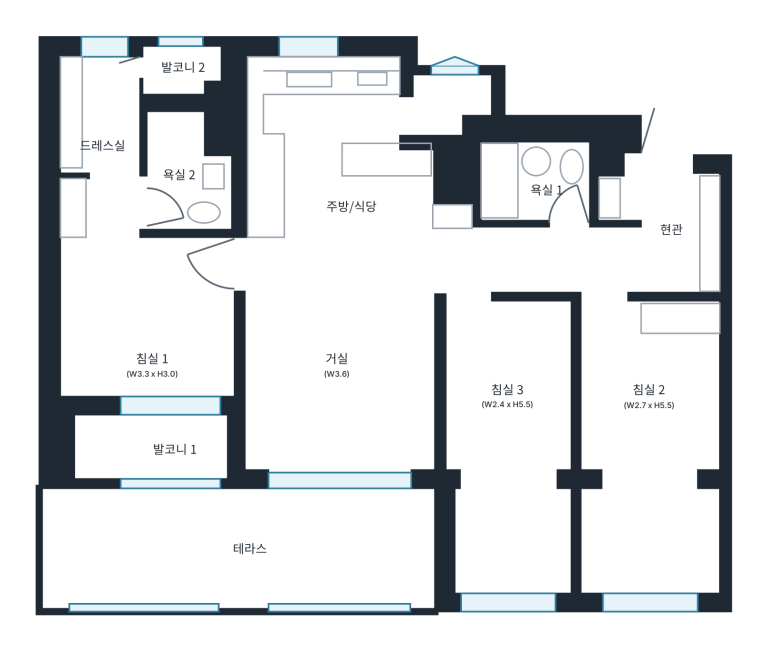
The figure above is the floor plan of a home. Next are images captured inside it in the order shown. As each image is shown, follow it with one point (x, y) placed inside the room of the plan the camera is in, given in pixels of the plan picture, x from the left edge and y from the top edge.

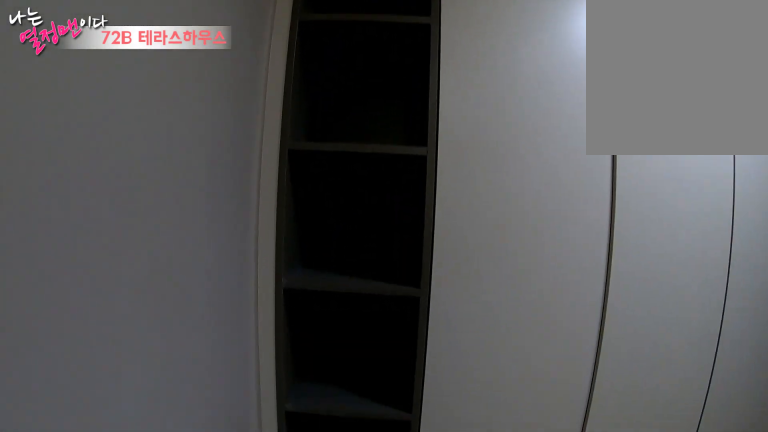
(676, 228)
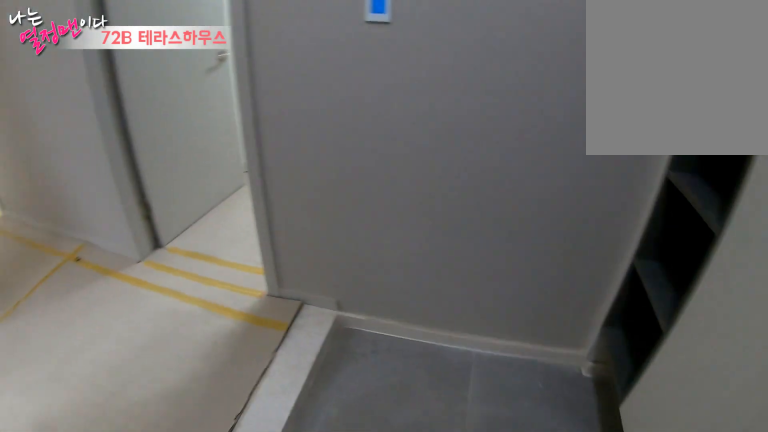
(676, 229)
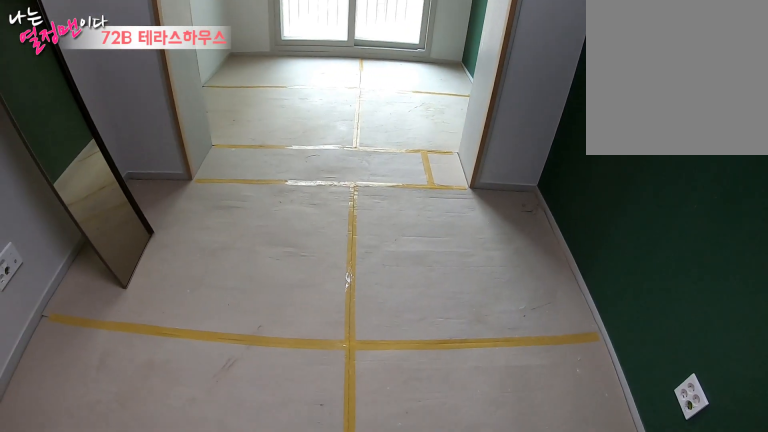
(651, 409)
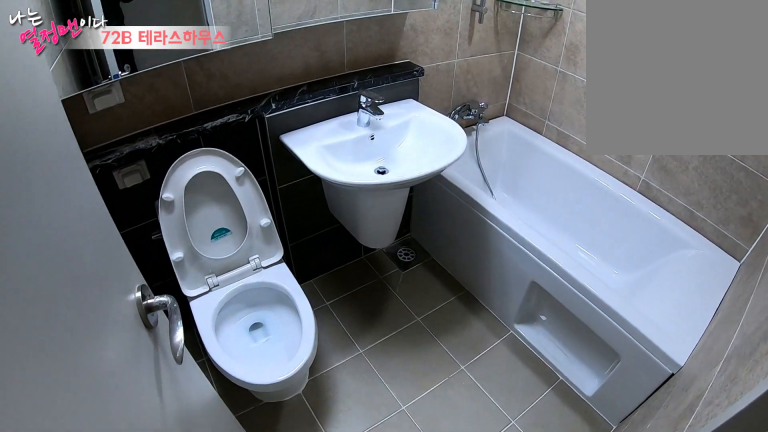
(540, 184)
